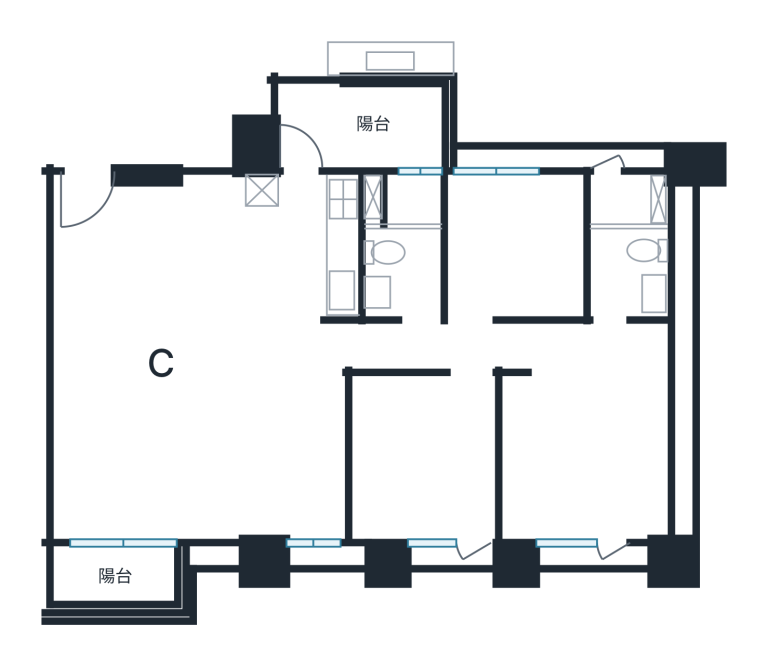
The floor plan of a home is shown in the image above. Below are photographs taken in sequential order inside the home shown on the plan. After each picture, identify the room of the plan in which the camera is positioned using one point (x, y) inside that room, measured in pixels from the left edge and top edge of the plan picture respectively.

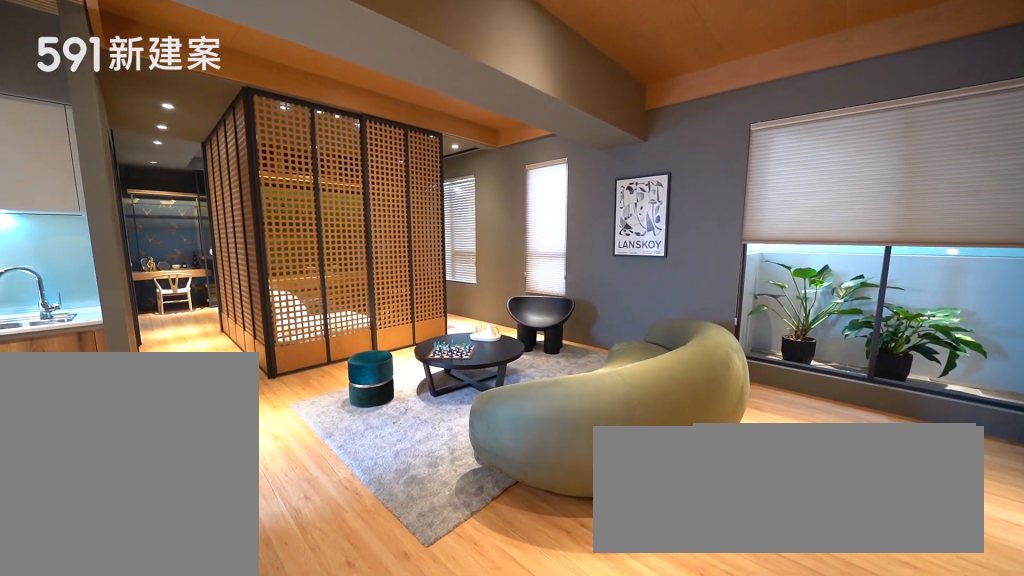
(202, 430)
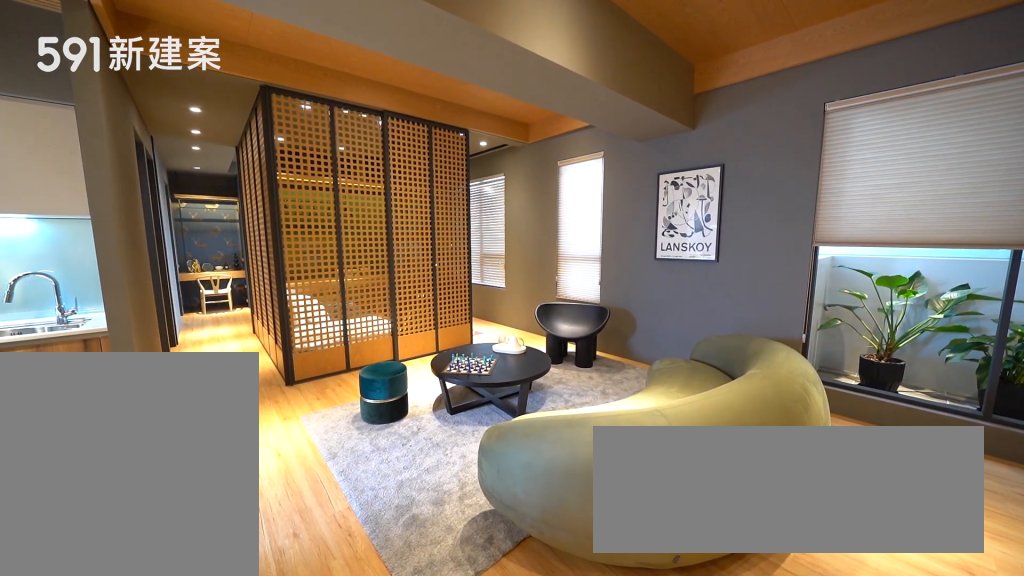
(202, 430)
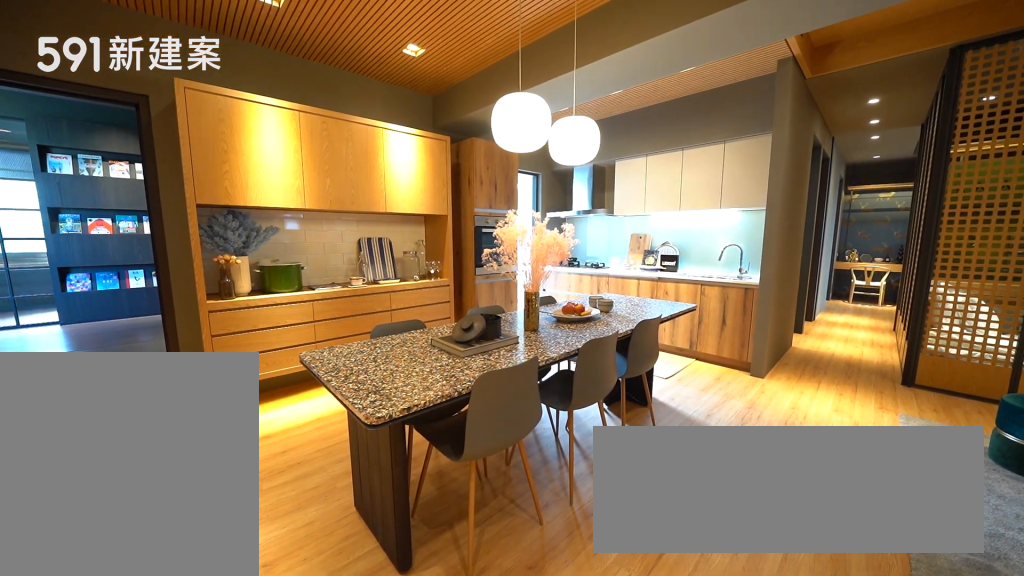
(200, 266)
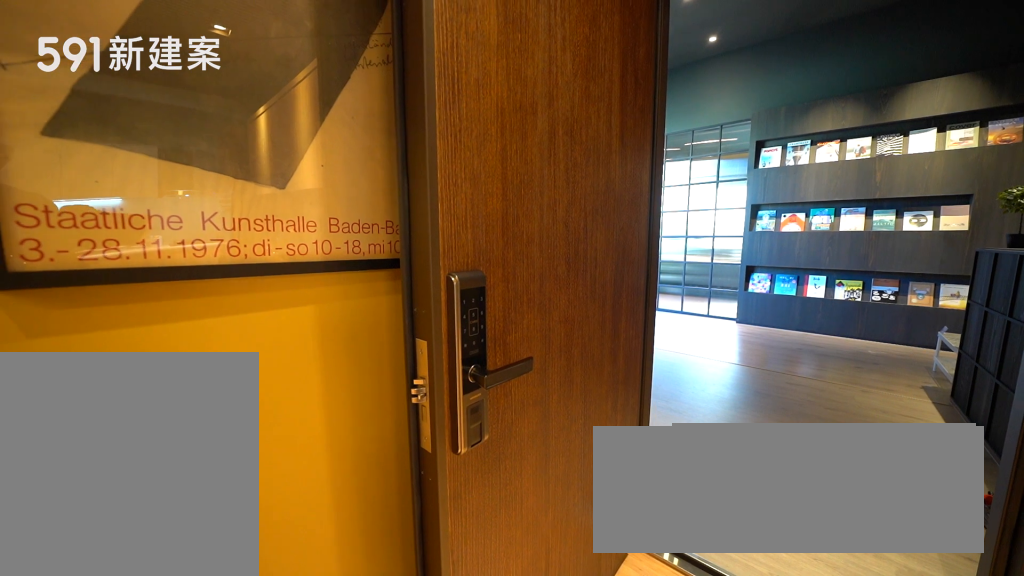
(92, 207)
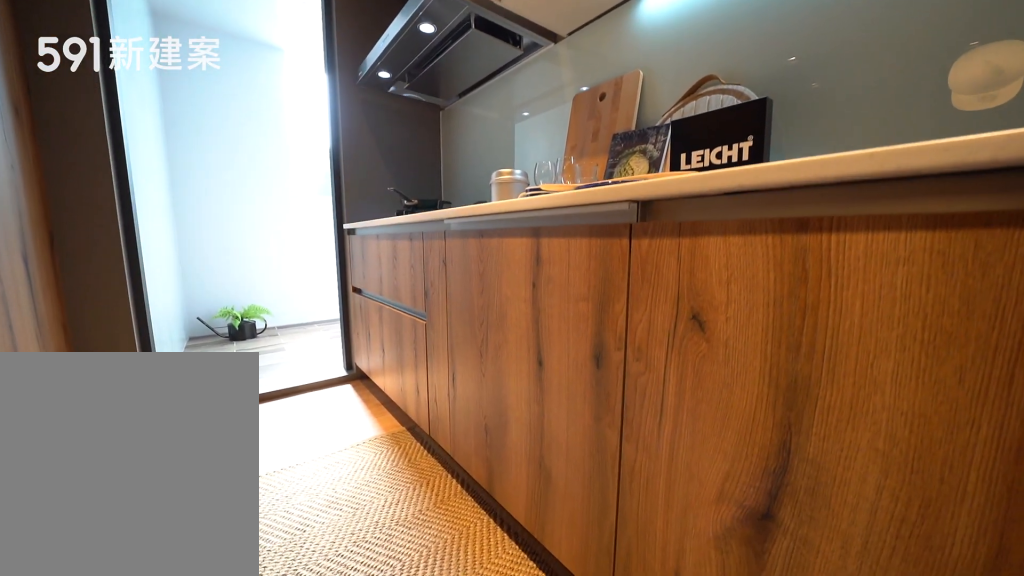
(305, 244)
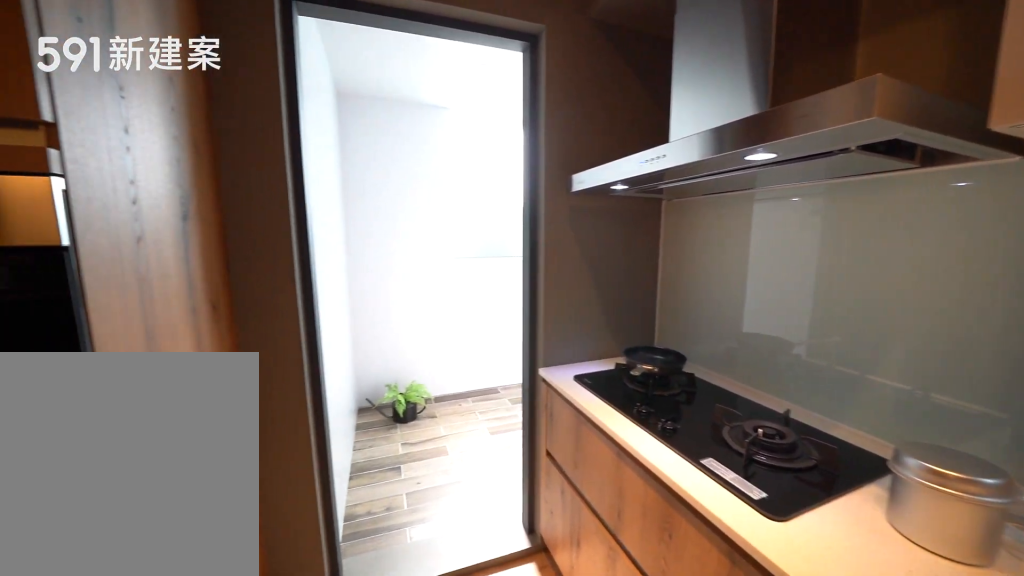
(305, 244)
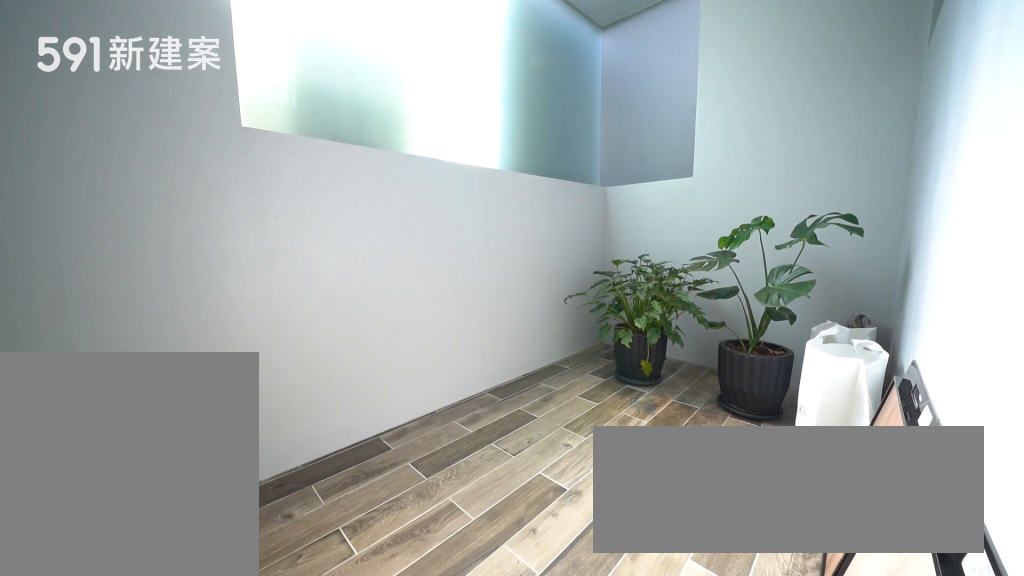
(360, 127)
